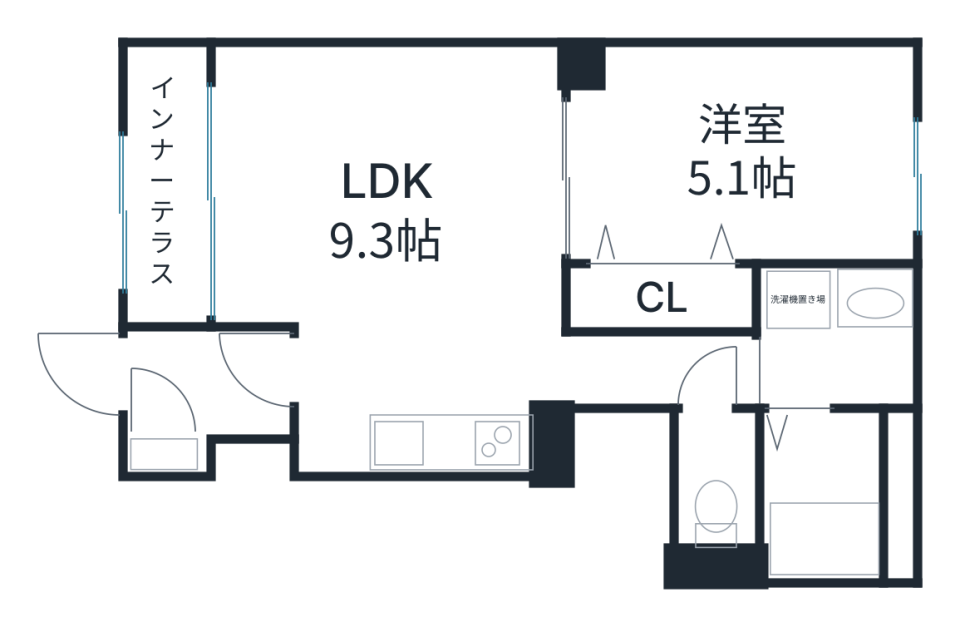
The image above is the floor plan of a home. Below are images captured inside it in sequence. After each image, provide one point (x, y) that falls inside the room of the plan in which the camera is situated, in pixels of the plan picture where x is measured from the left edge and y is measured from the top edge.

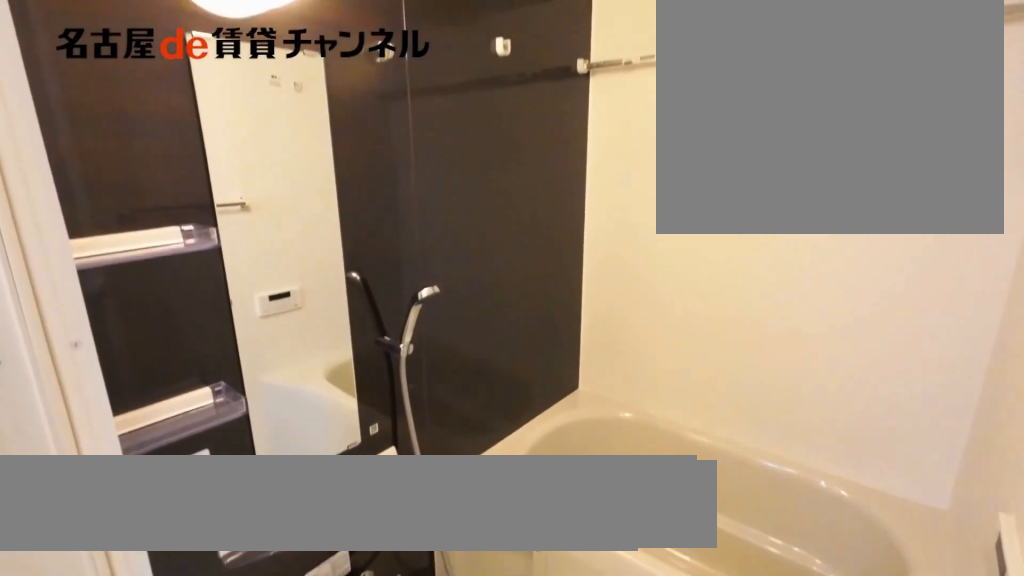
(834, 491)
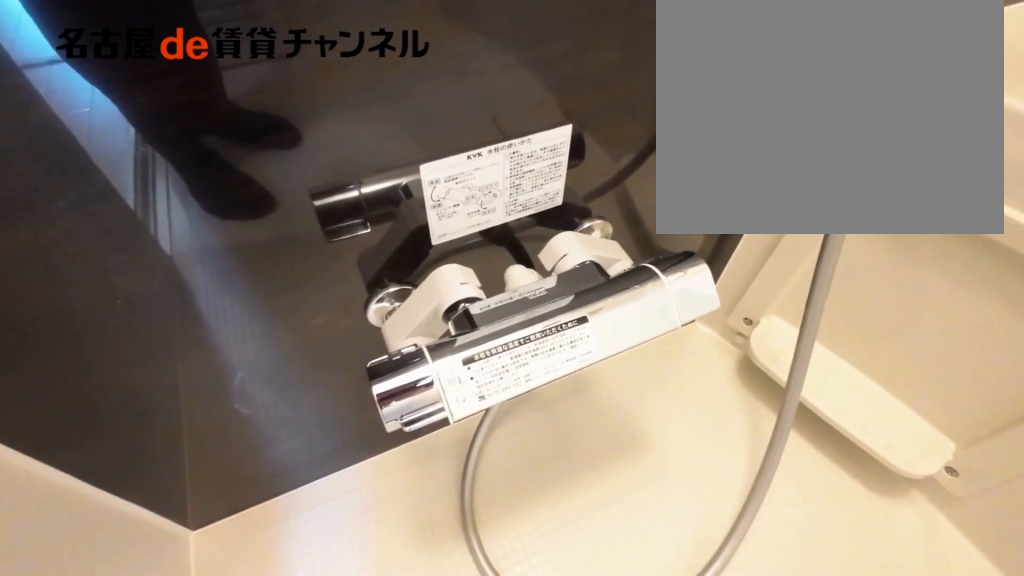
(834, 491)
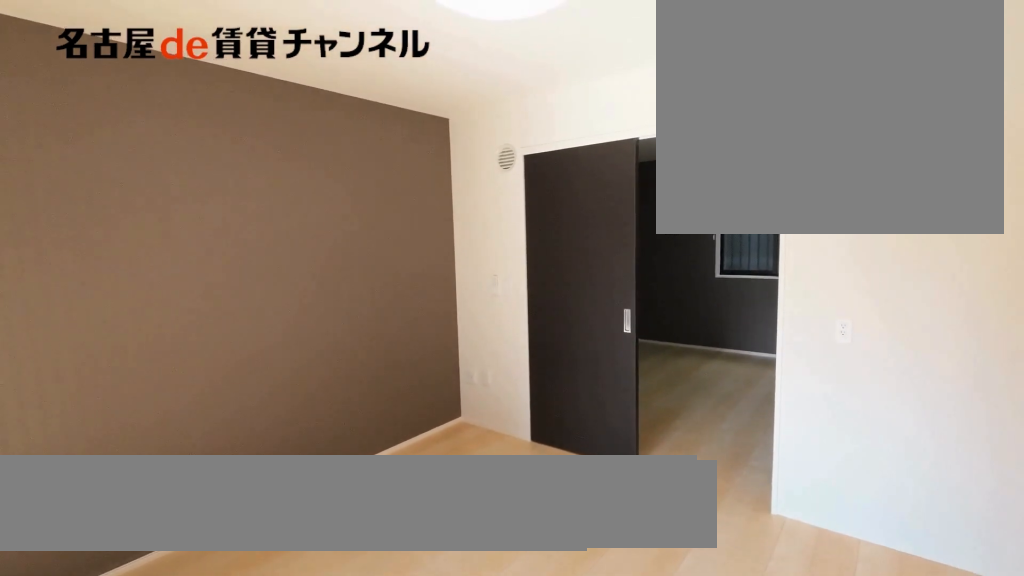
(399, 249)
